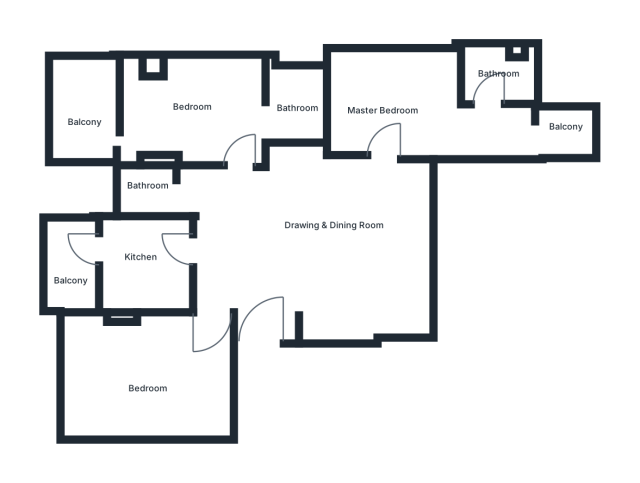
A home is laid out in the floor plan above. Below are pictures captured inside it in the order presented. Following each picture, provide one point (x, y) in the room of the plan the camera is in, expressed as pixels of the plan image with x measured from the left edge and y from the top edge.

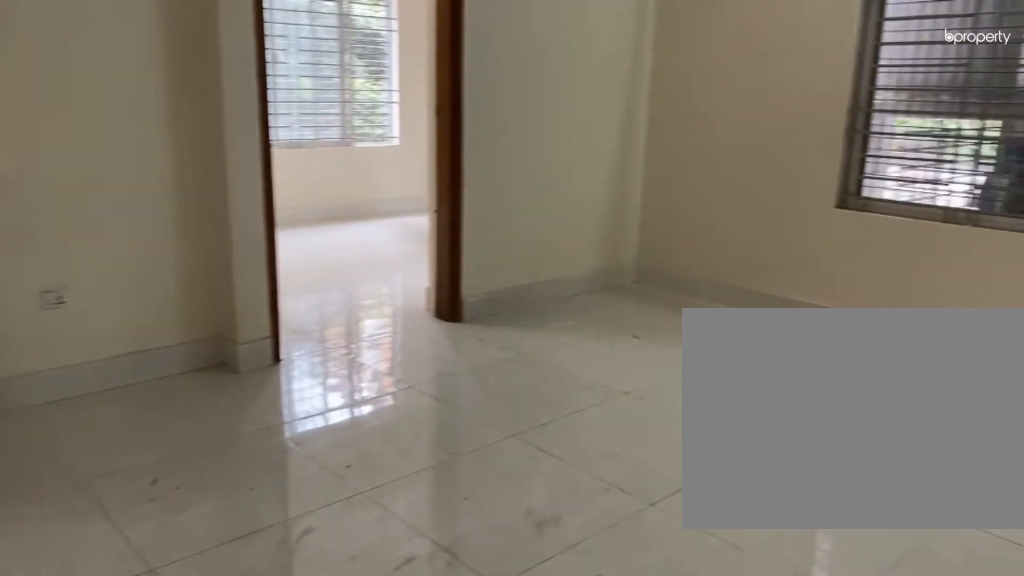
(316, 241)
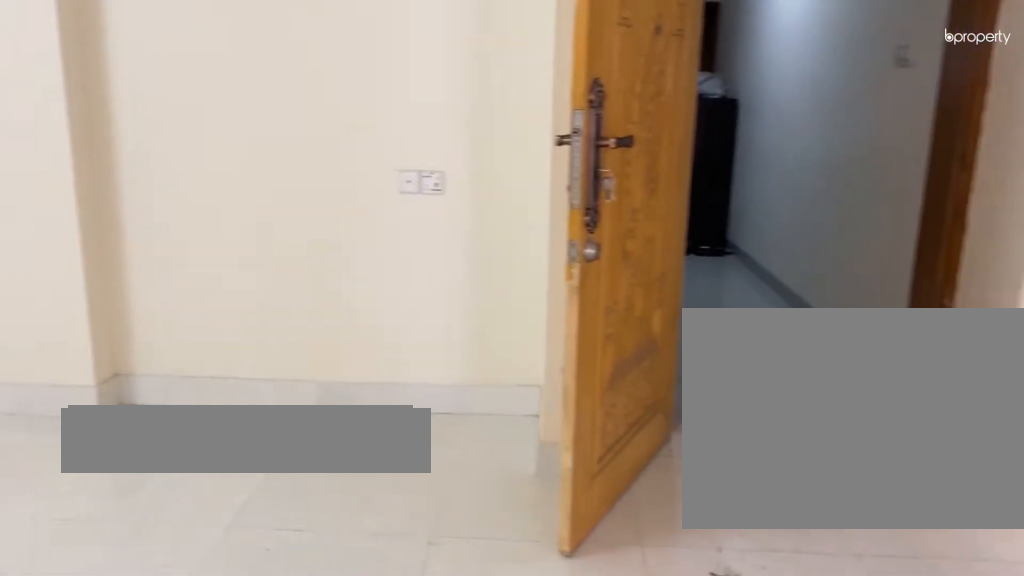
(316, 241)
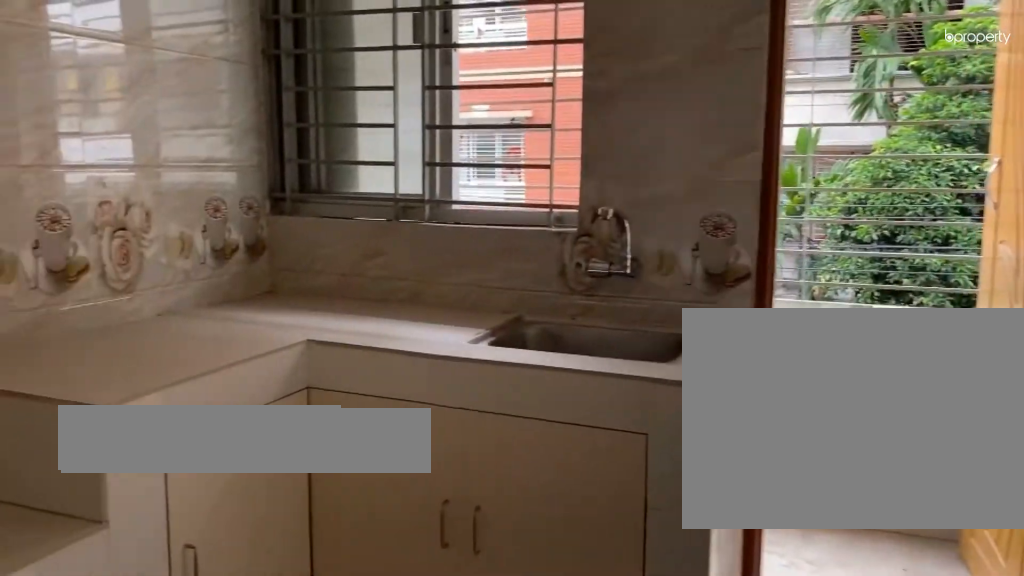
(144, 269)
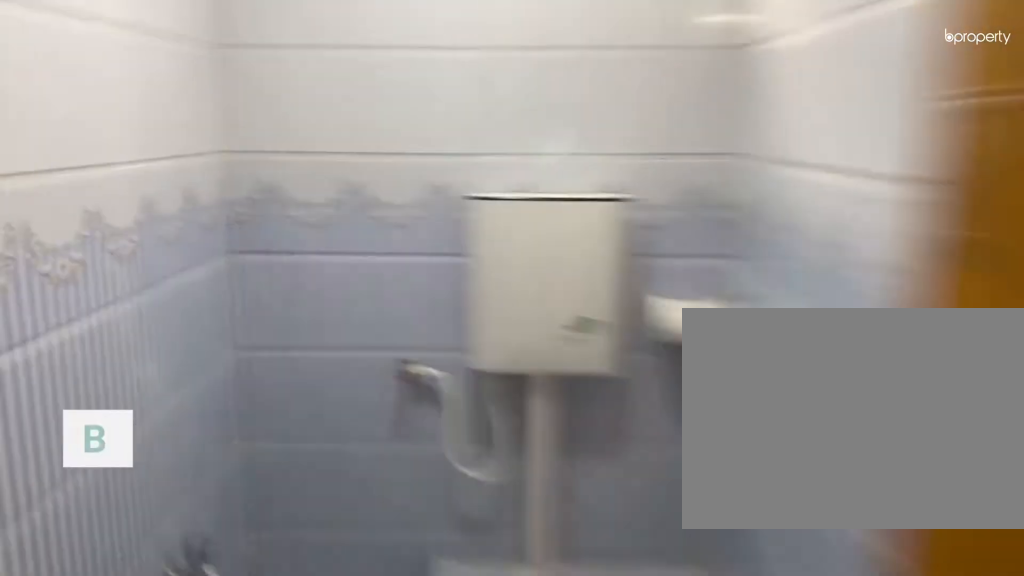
(153, 183)
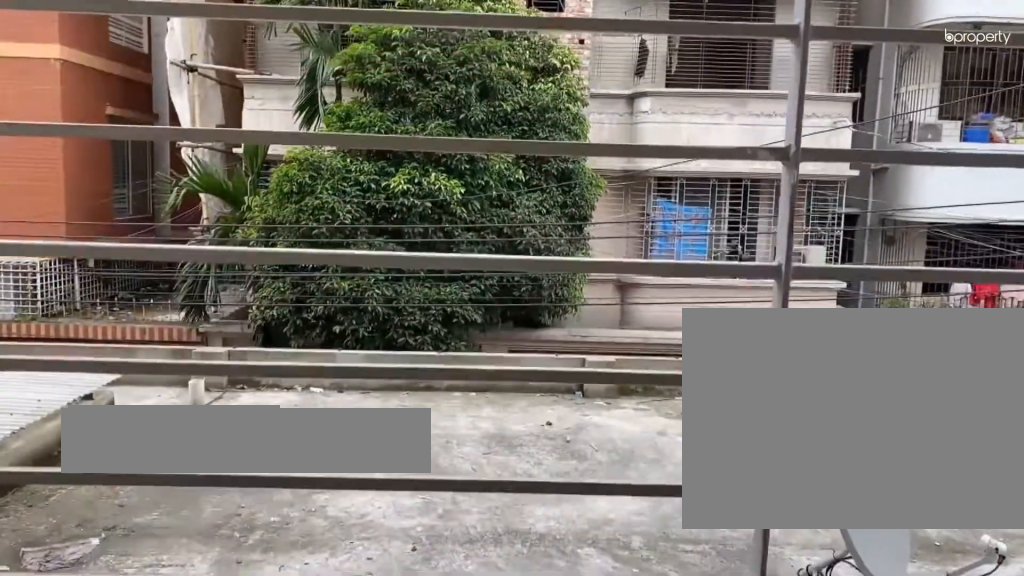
(82, 118)
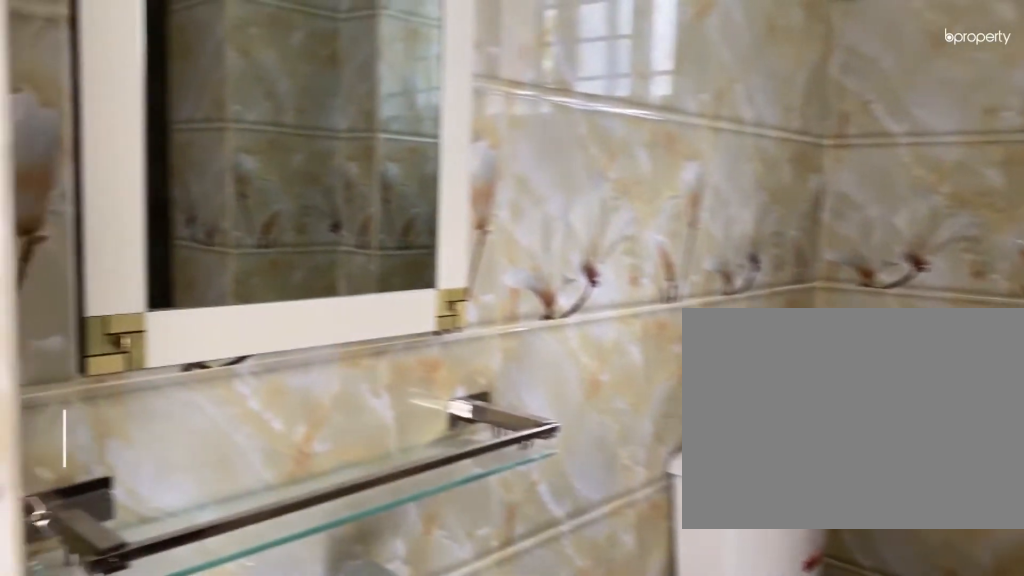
(501, 78)
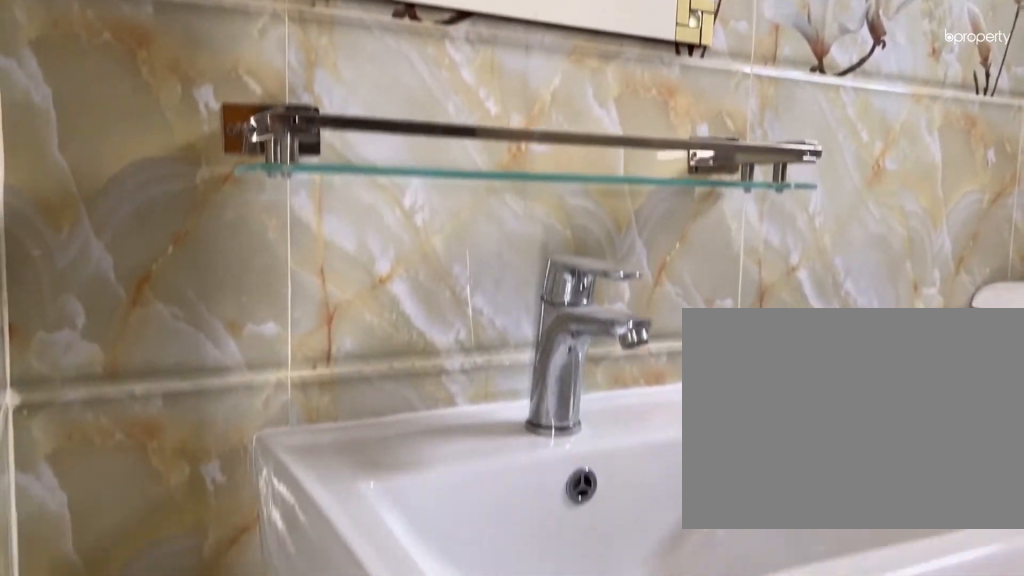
(501, 78)
